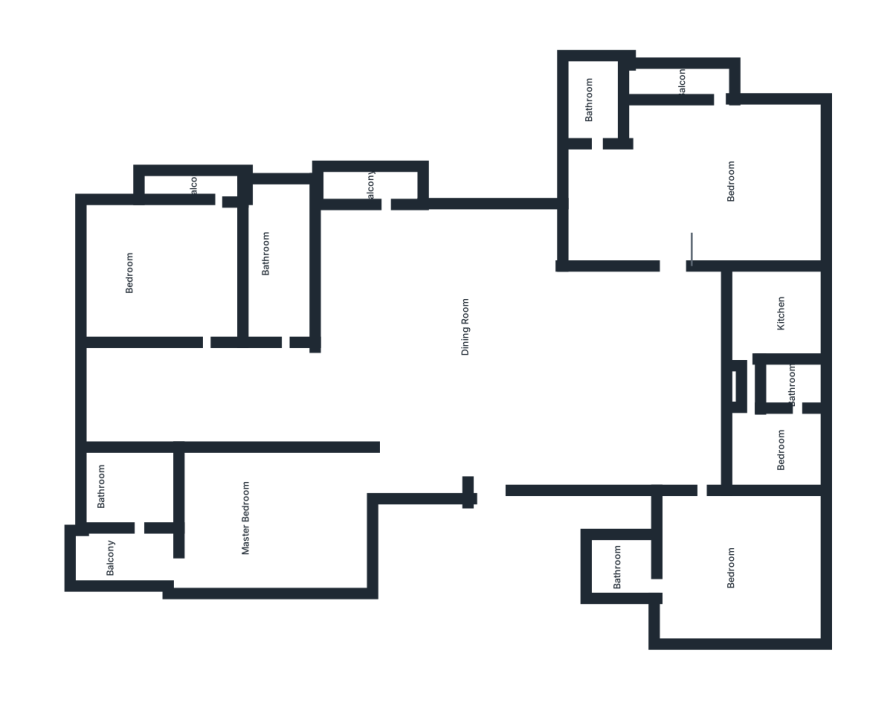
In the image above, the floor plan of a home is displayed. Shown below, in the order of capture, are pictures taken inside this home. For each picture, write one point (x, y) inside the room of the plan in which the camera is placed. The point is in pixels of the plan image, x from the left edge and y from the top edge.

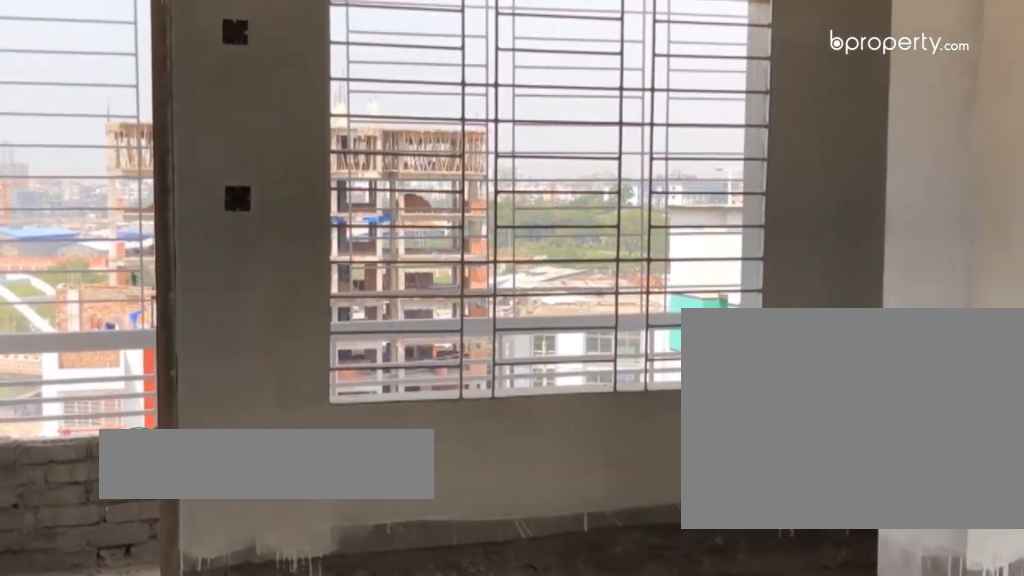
(692, 148)
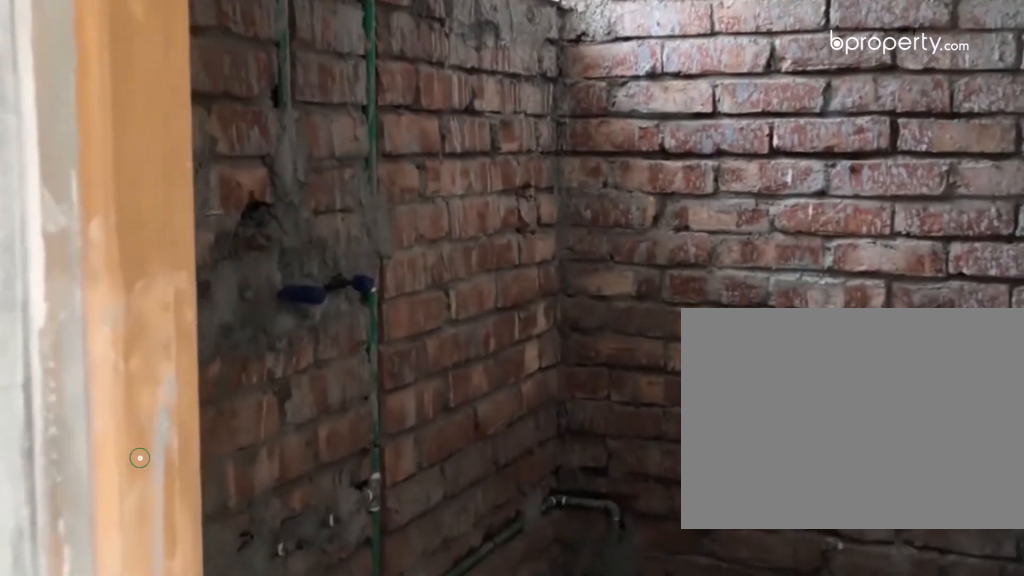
(595, 96)
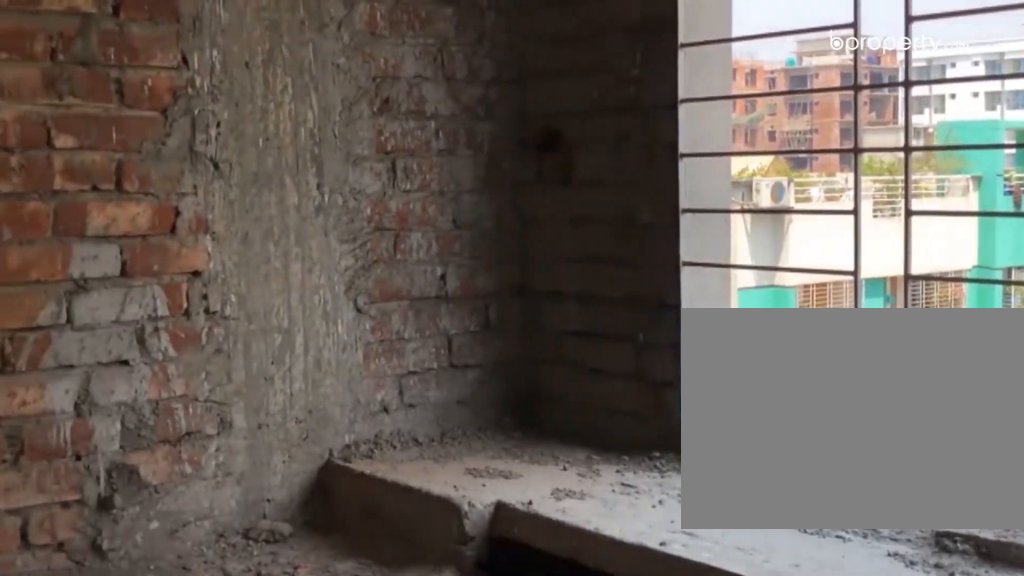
(789, 310)
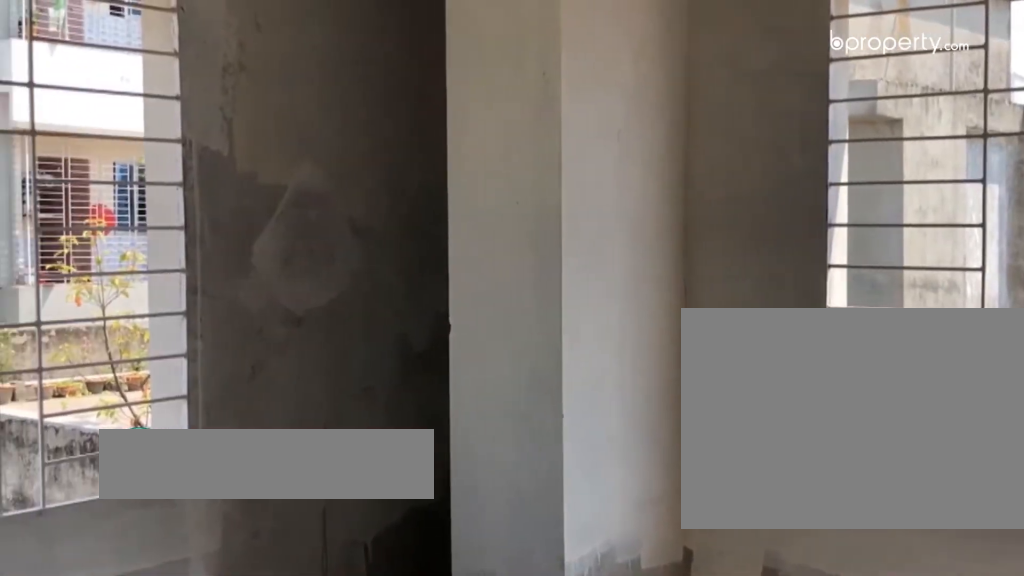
(733, 579)
